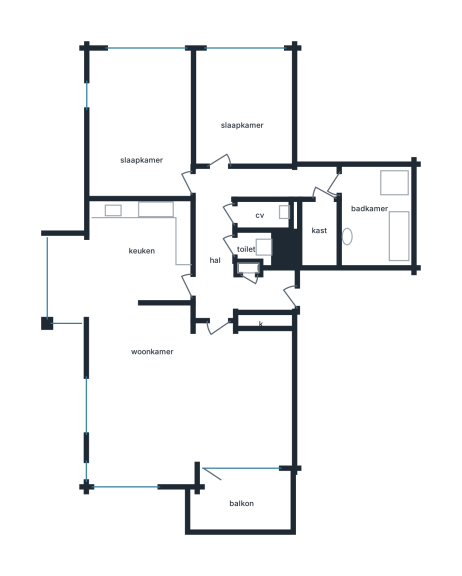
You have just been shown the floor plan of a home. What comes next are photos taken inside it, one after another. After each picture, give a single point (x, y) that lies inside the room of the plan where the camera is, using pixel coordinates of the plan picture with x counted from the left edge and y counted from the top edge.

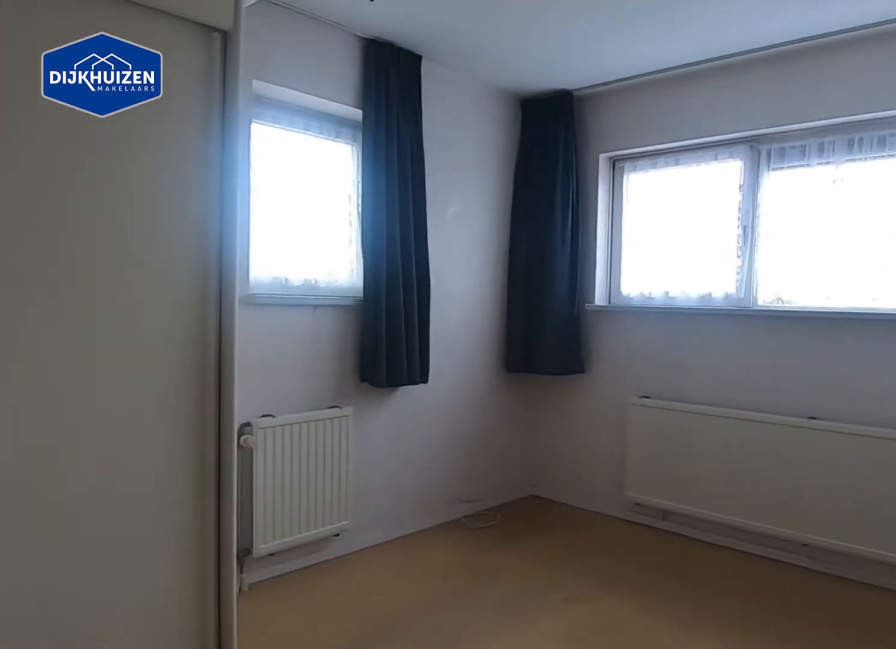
(143, 189)
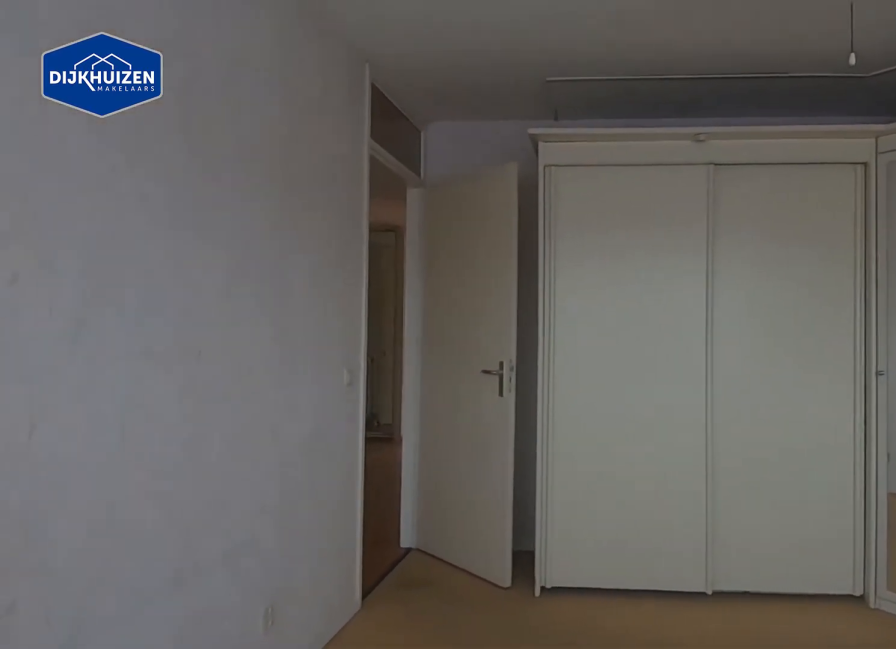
(143, 189)
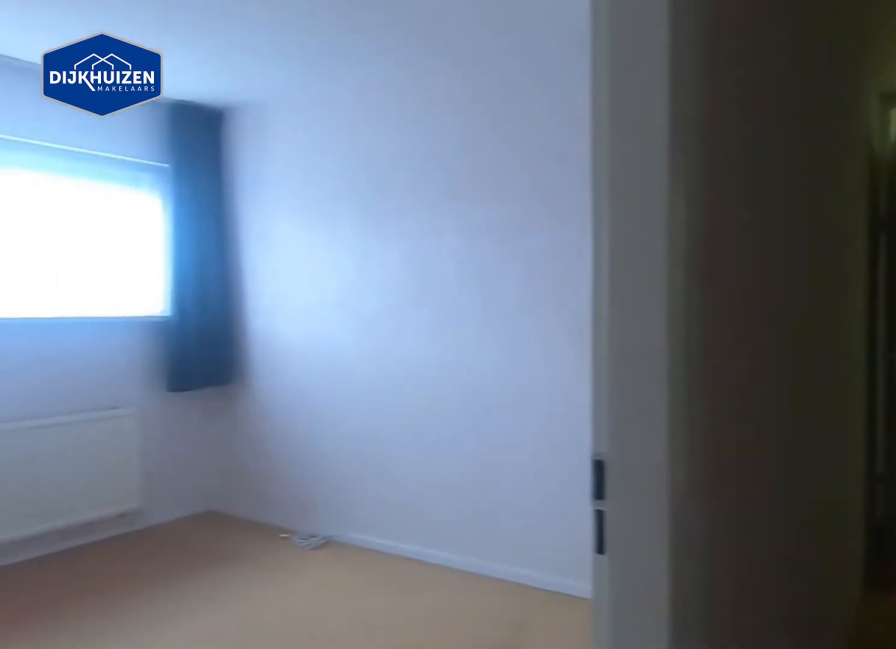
(265, 182)
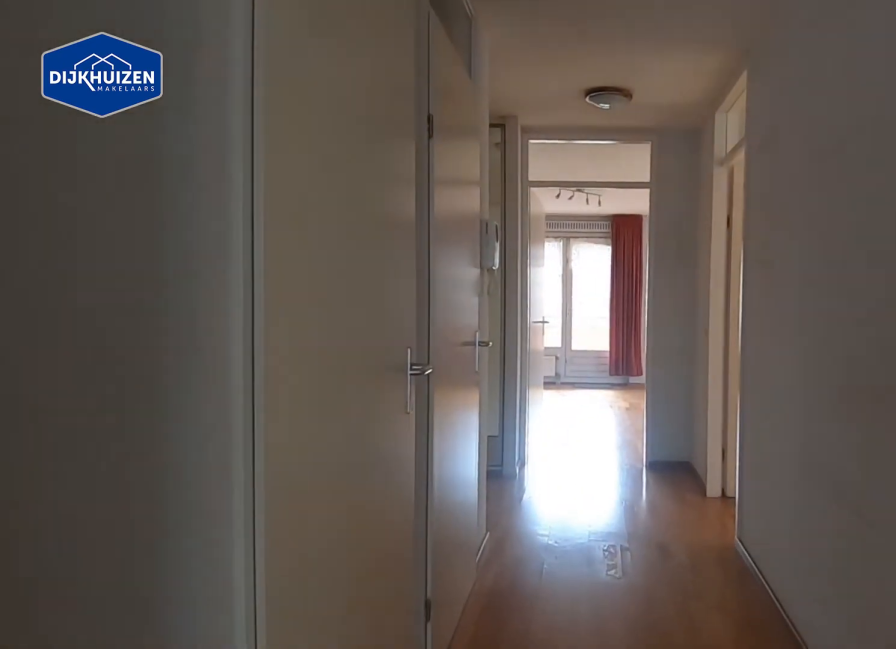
(265, 182)
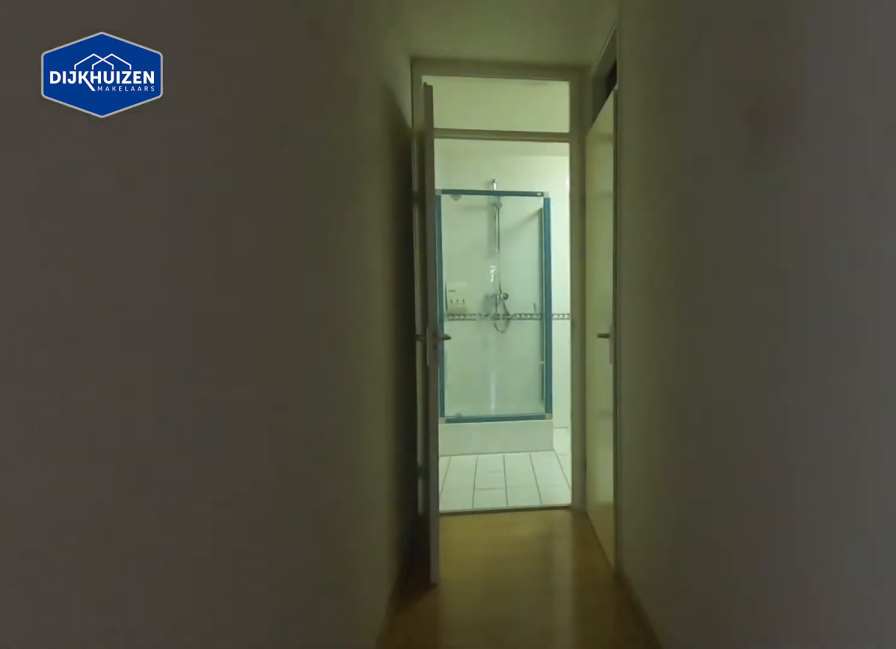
(217, 186)
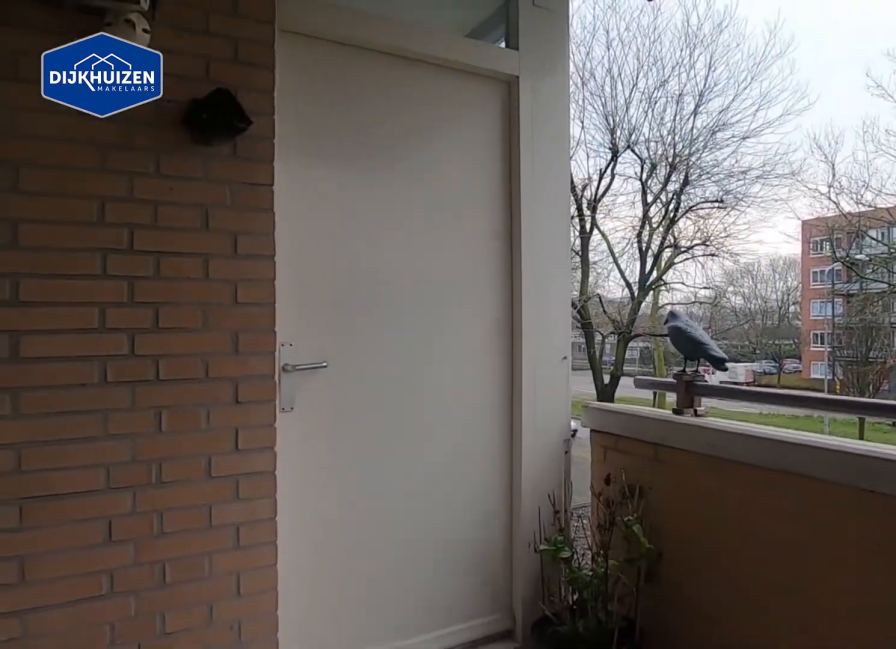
(222, 519)
